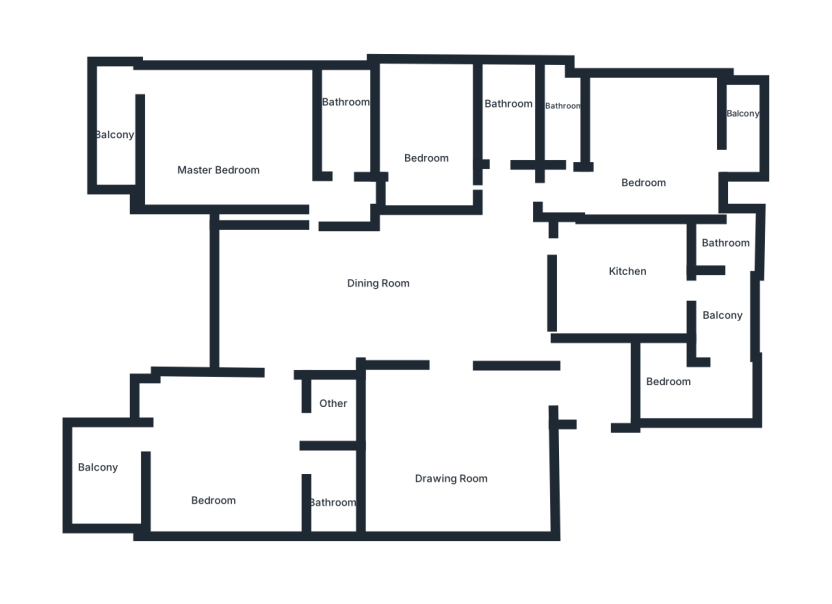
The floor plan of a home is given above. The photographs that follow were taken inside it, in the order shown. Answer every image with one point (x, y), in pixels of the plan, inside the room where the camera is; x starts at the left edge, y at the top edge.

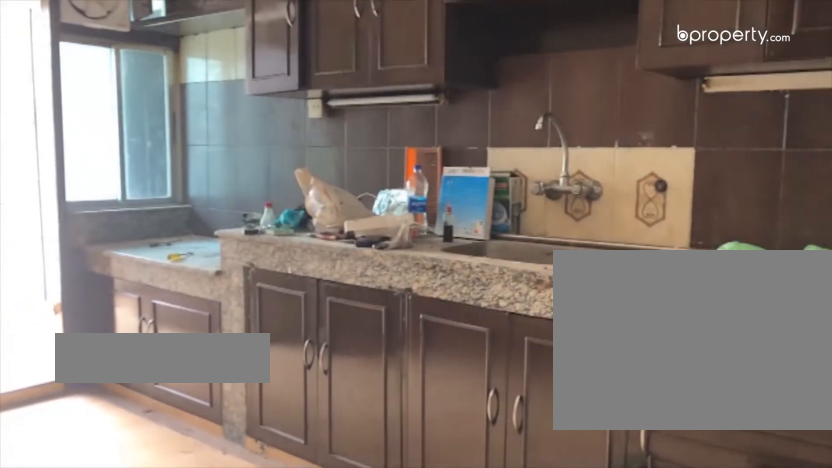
(627, 269)
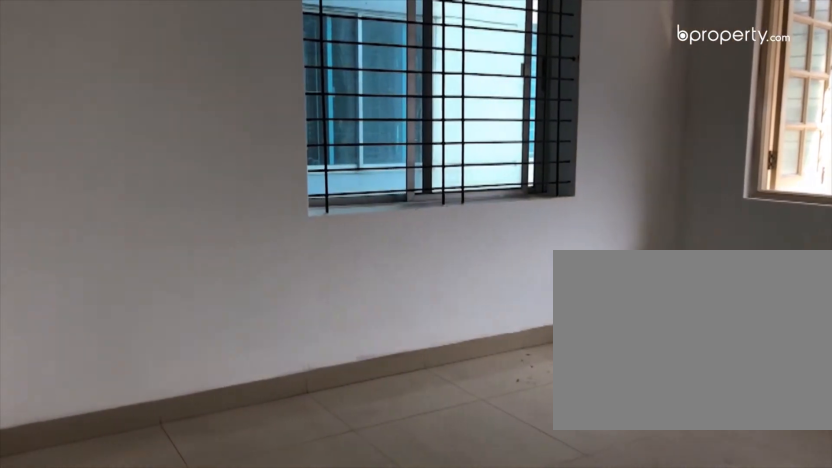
(644, 145)
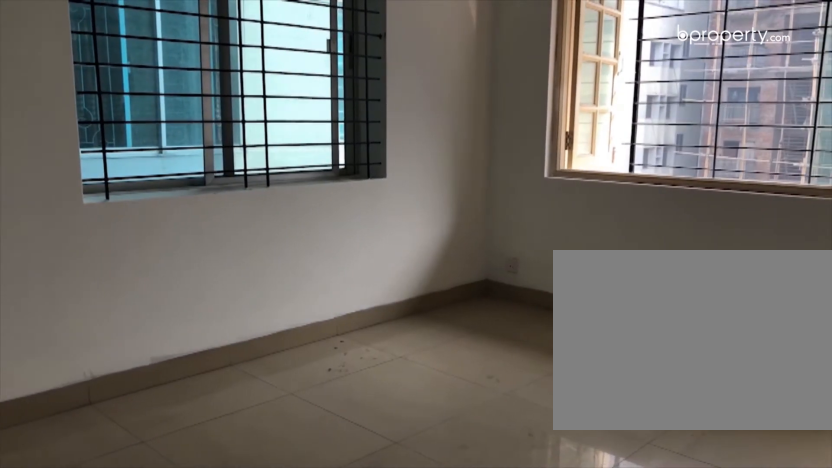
(644, 145)
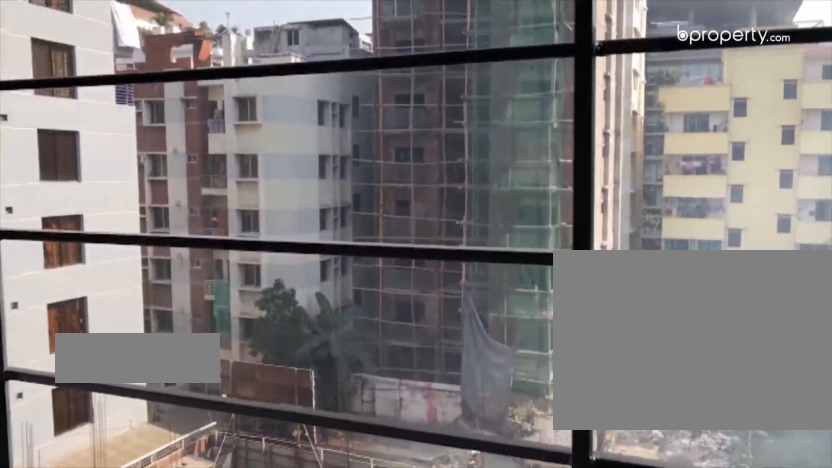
(742, 128)
